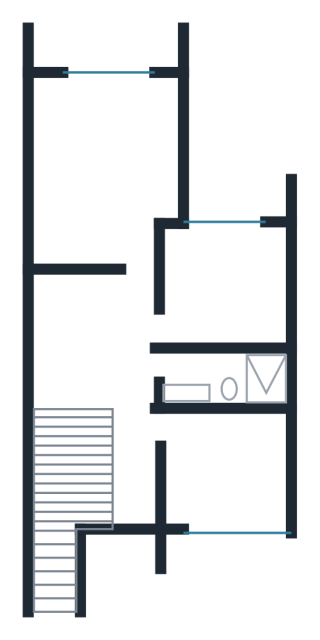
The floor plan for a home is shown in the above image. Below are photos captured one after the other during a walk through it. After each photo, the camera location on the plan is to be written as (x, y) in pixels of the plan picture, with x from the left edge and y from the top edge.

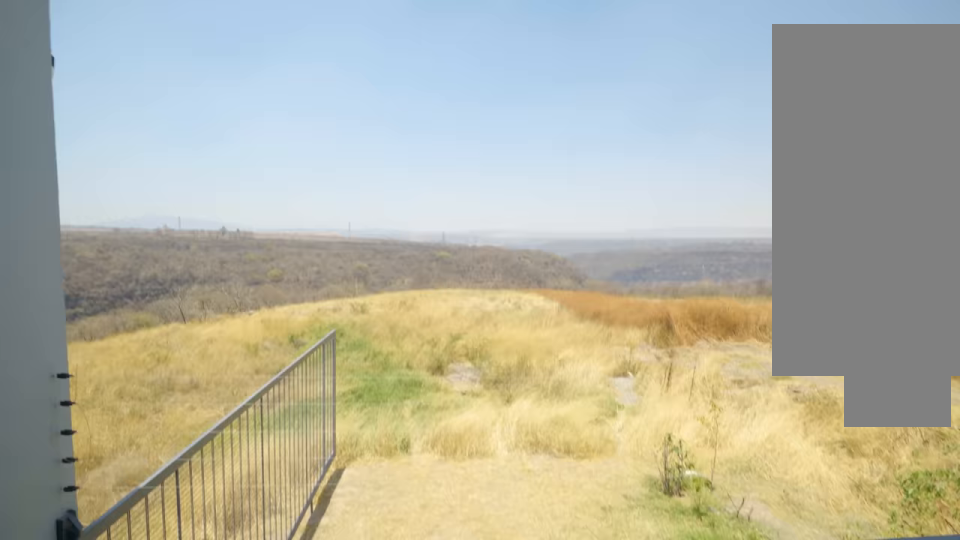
(103, 55)
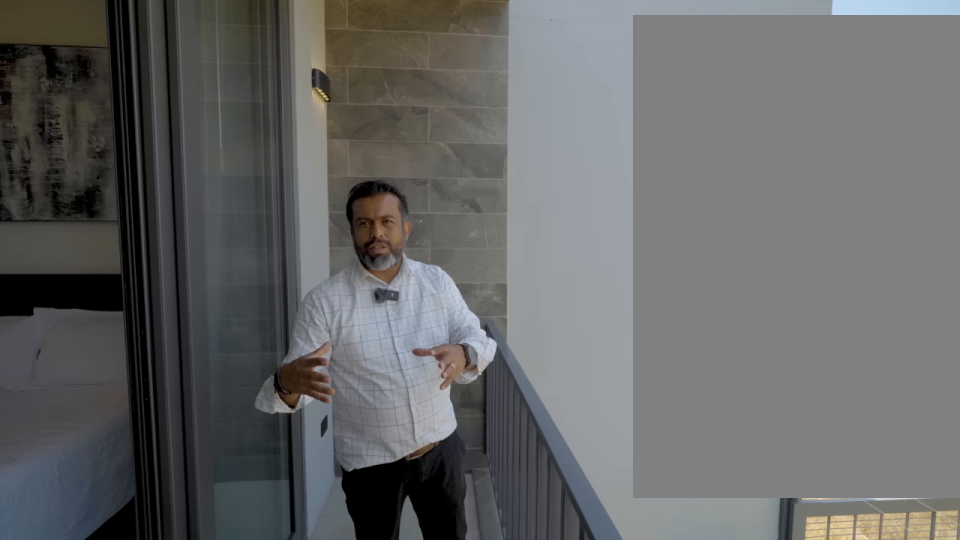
(121, 54)
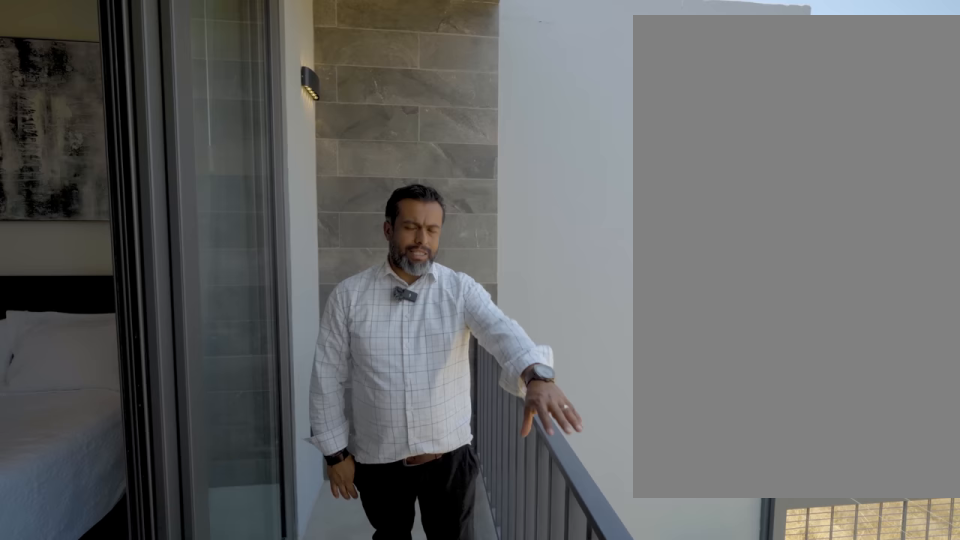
(121, 54)
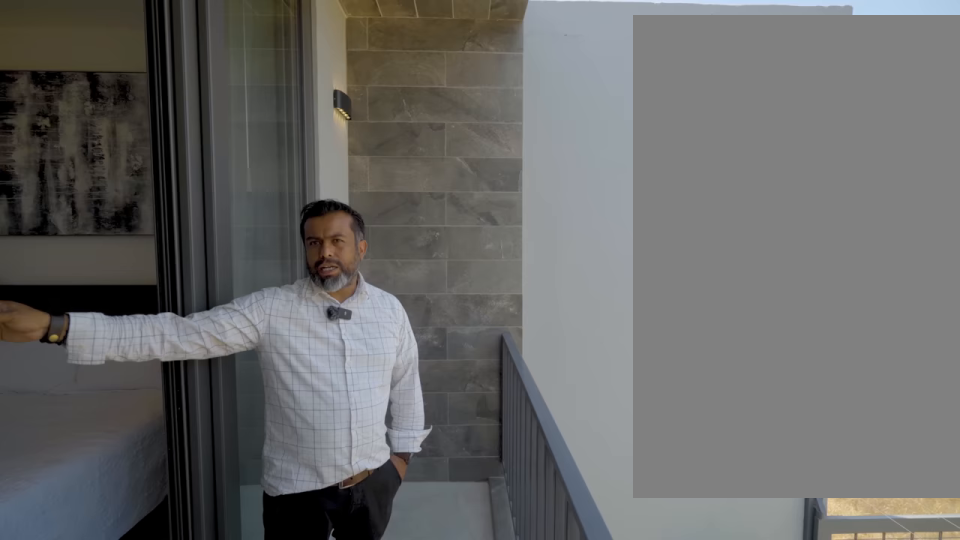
(120, 54)
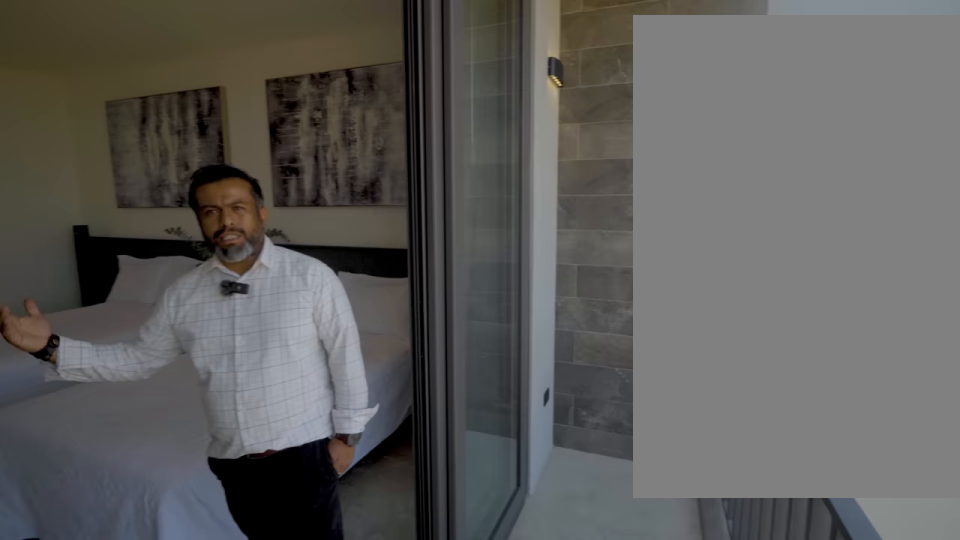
(121, 54)
